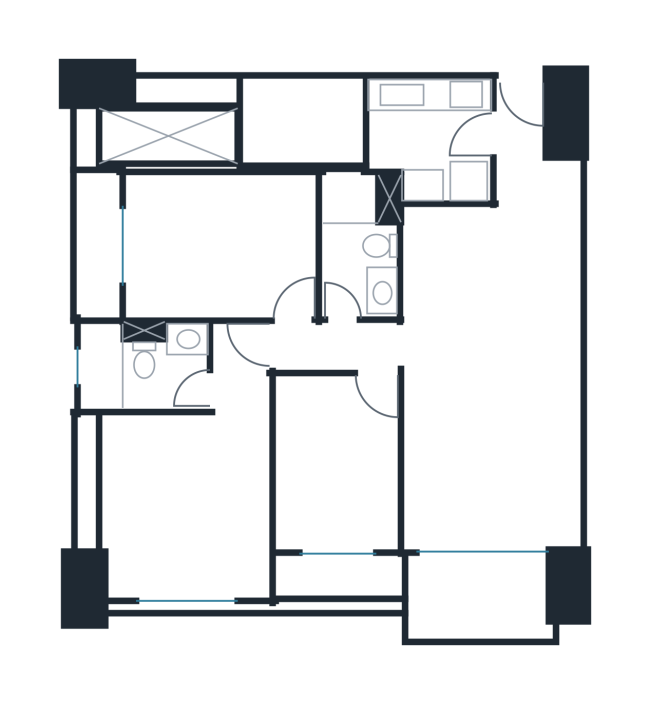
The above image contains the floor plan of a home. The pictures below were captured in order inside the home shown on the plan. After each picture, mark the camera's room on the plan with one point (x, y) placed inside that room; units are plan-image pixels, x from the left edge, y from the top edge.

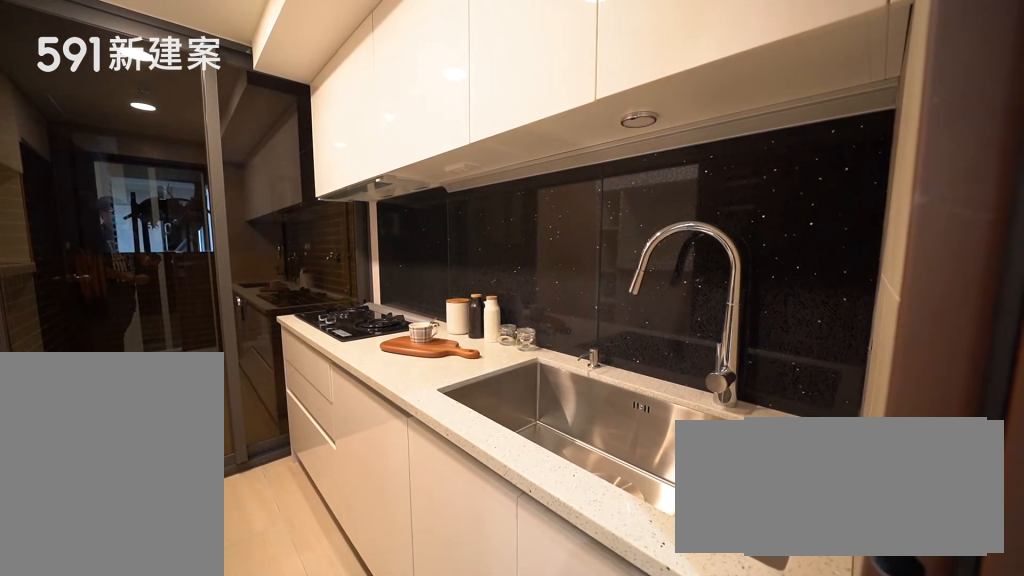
(429, 120)
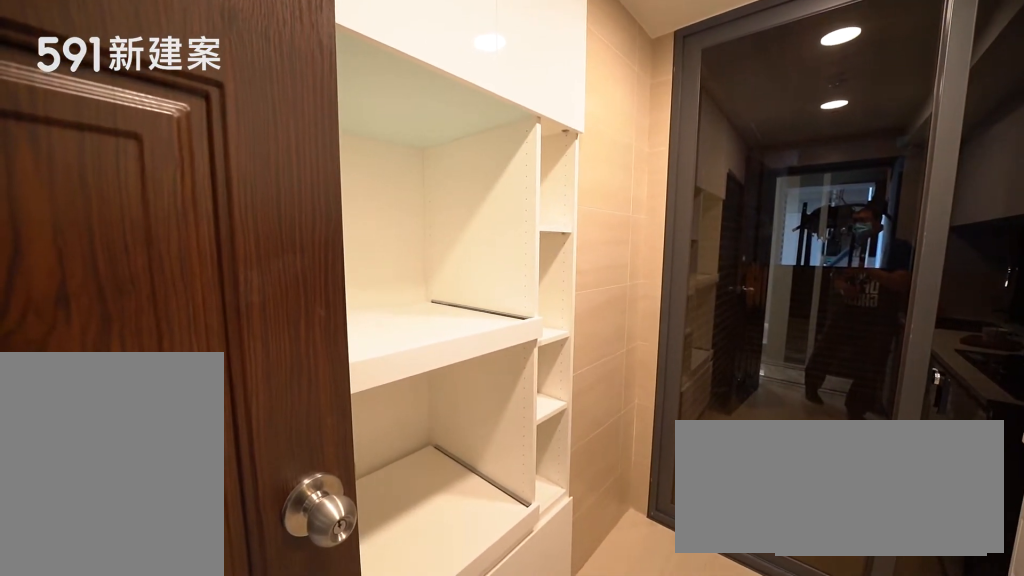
(429, 120)
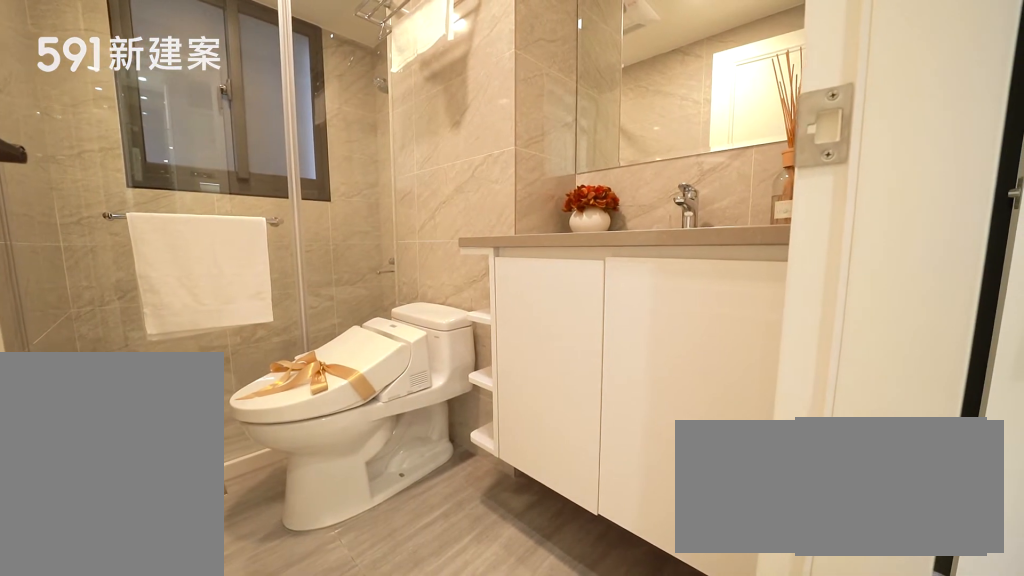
(140, 365)
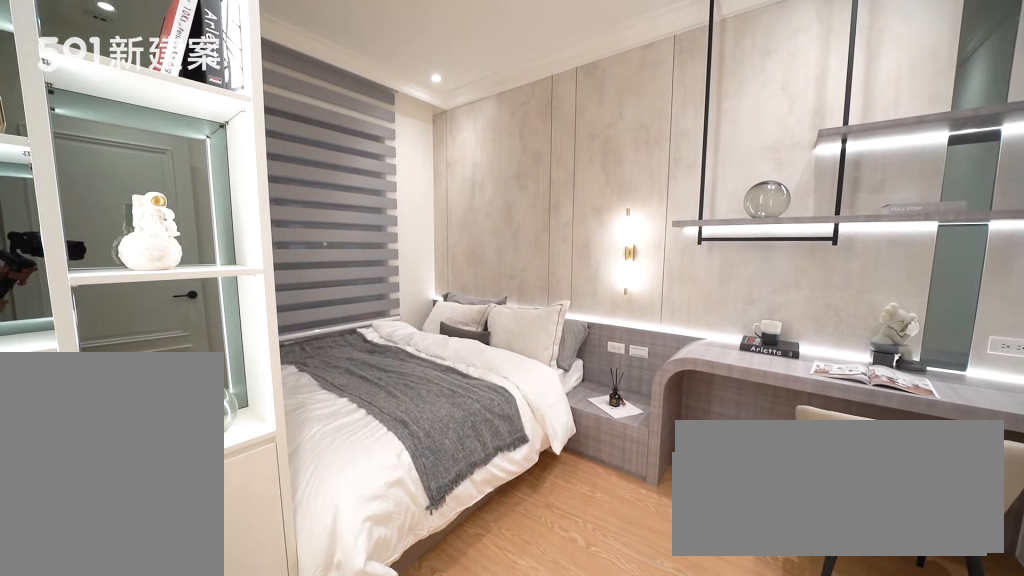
(215, 243)
